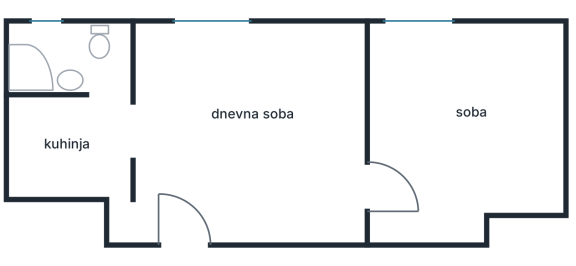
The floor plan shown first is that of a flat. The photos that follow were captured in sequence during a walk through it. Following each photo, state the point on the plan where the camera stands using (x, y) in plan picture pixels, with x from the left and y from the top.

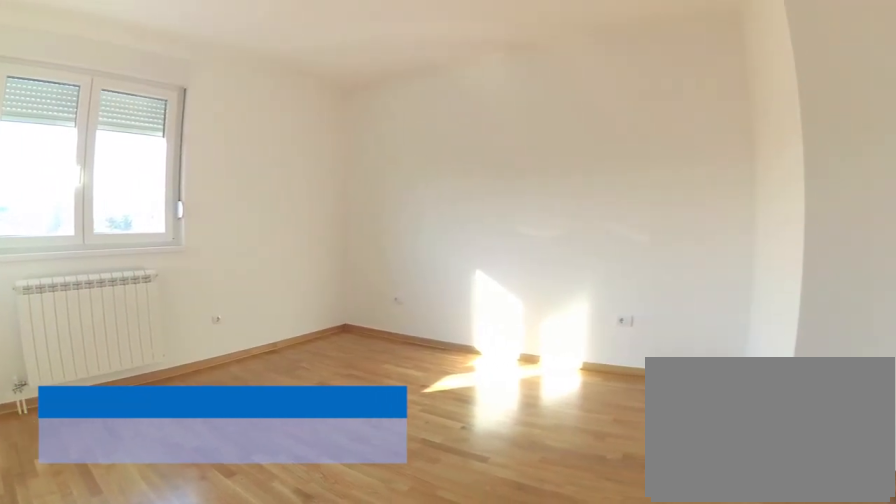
(391, 204)
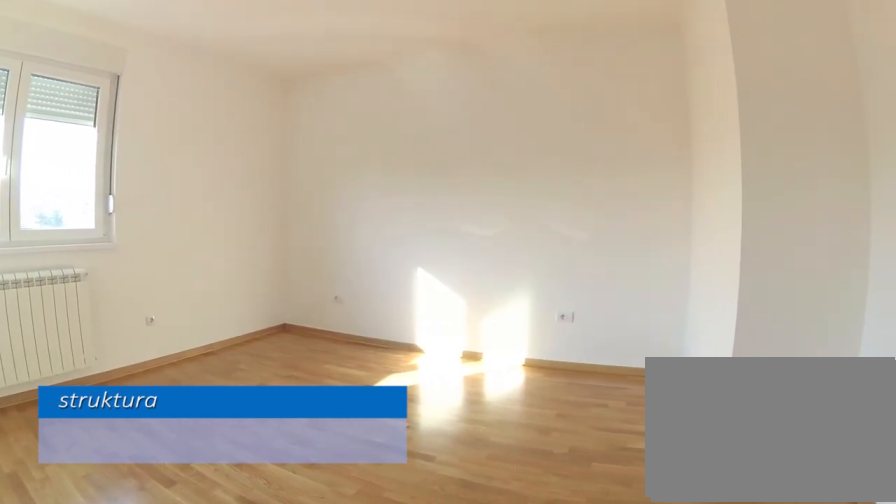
(394, 200)
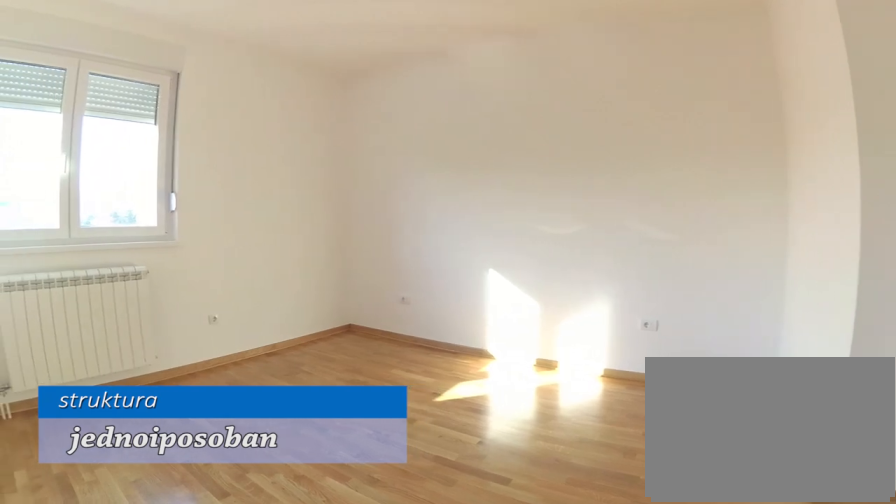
(399, 204)
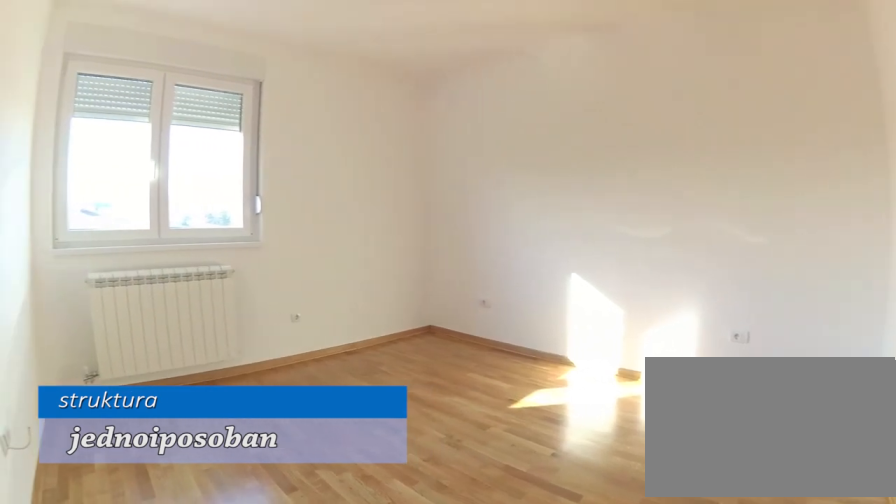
(401, 205)
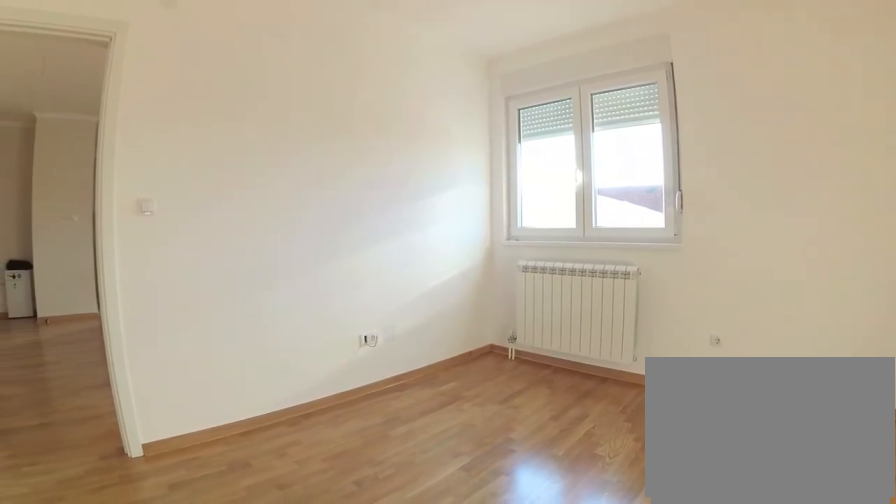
(478, 193)
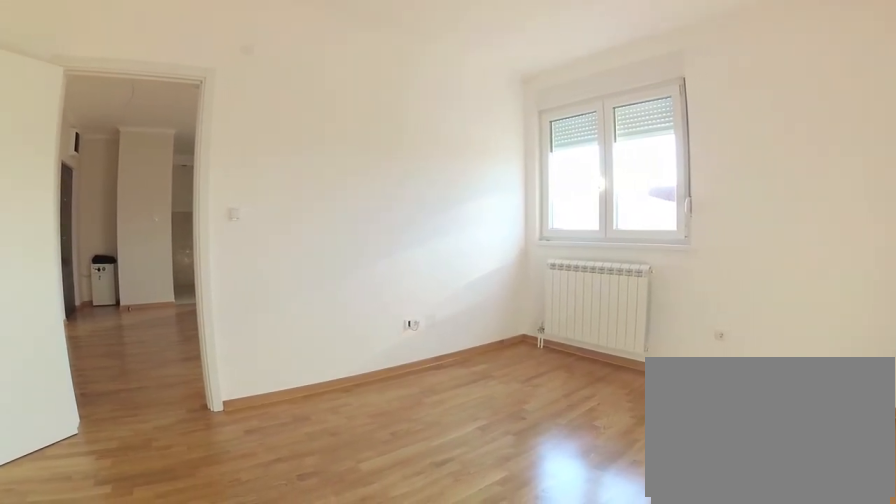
(505, 189)
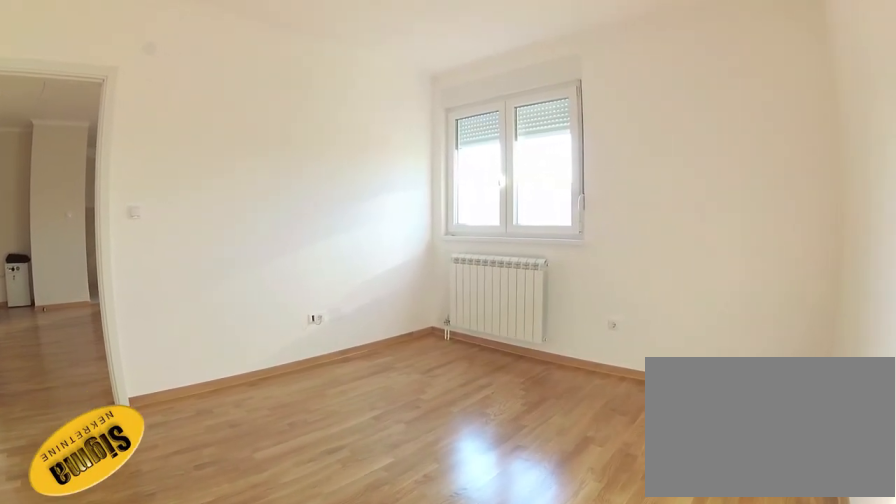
(539, 179)
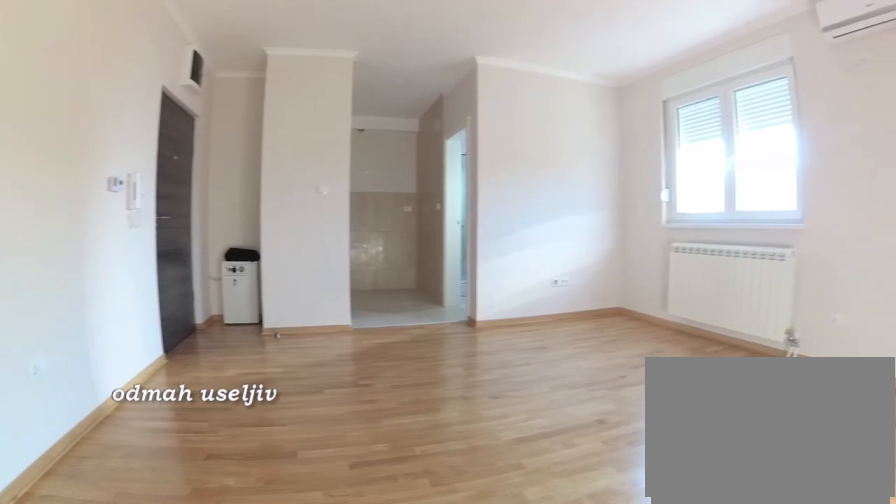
(371, 186)
